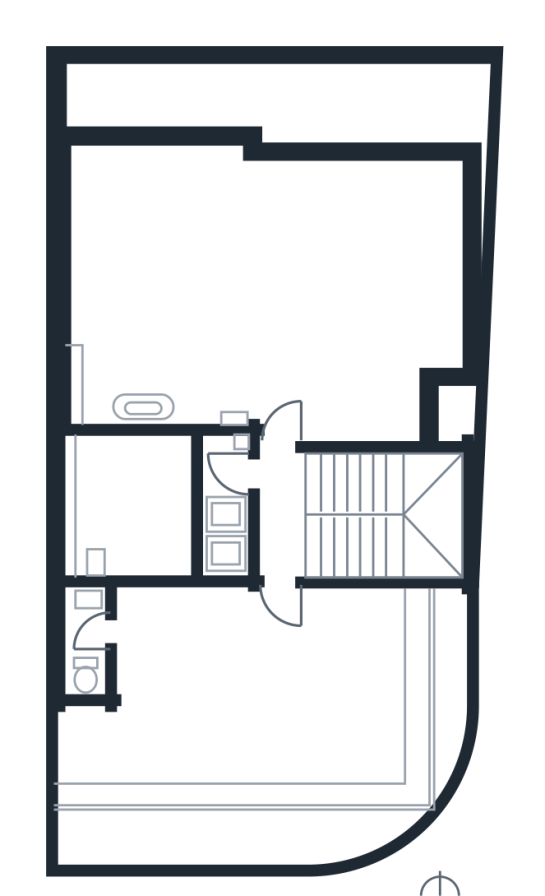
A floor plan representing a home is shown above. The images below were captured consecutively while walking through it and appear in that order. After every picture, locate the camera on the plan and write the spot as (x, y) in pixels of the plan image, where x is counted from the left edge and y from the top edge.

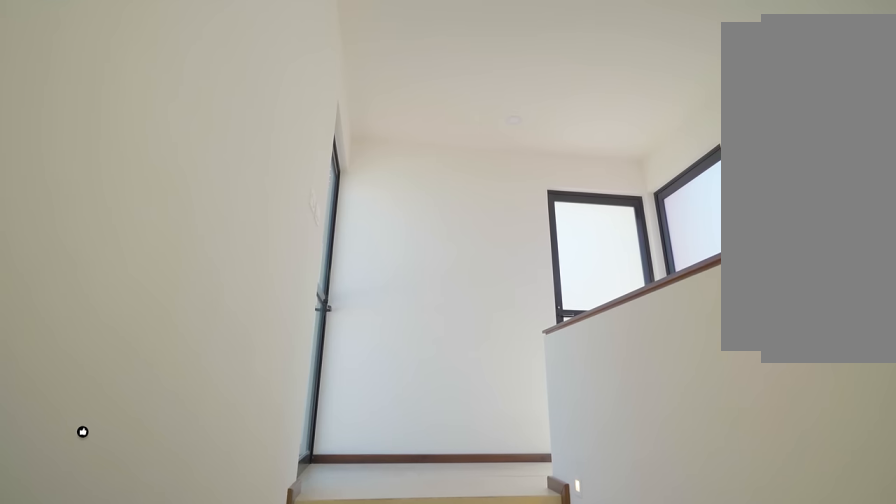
(412, 554)
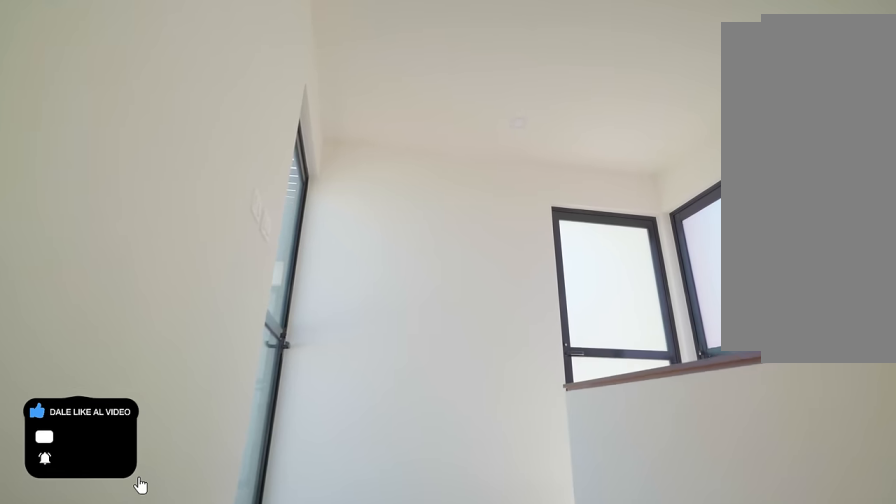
(412, 554)
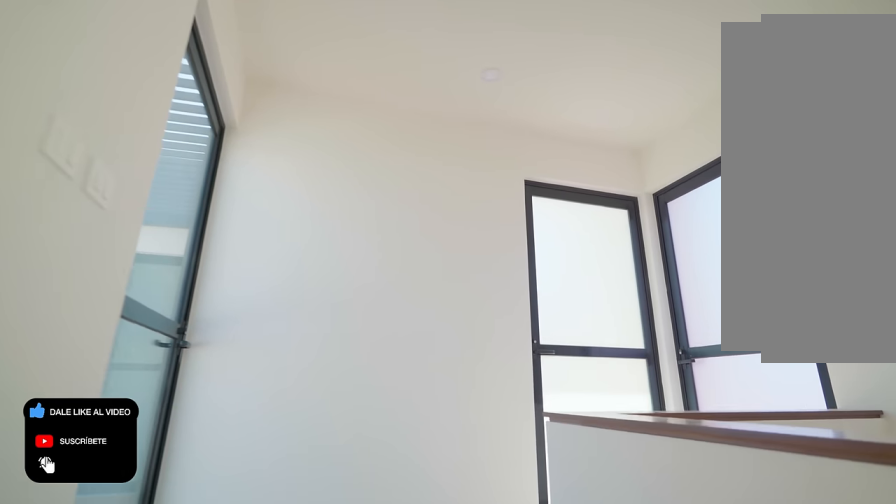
(390, 552)
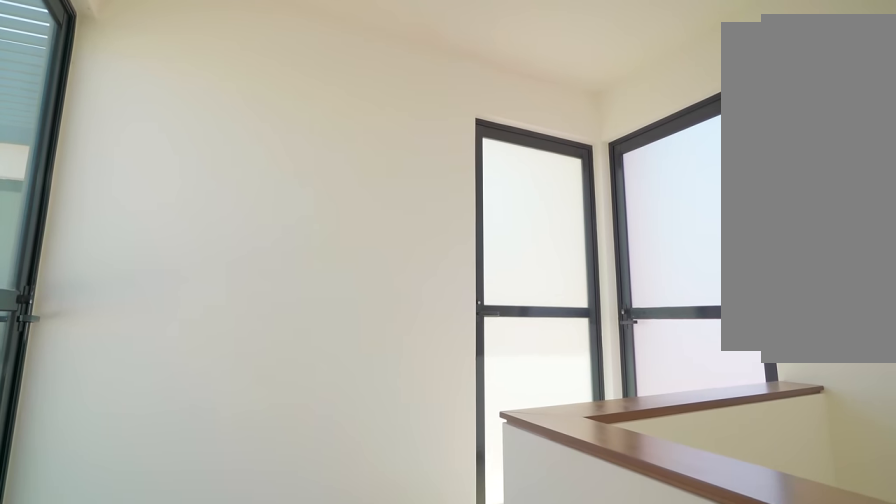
(326, 545)
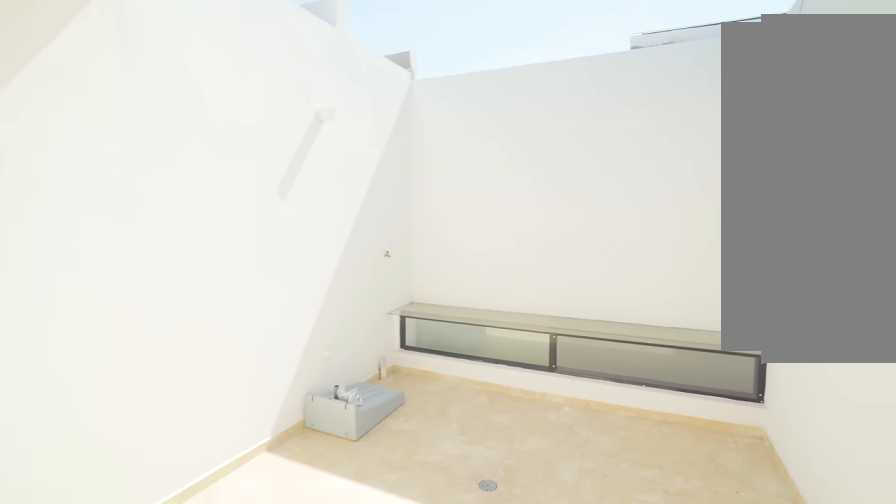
(258, 490)
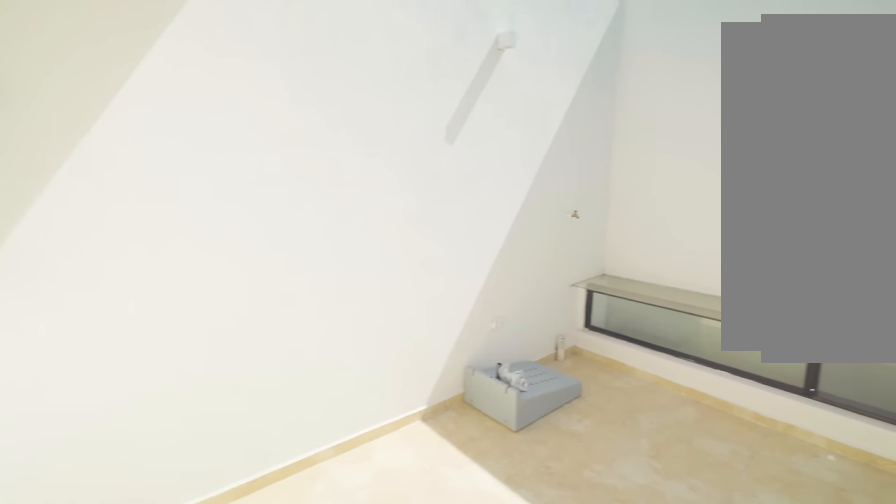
(246, 483)
